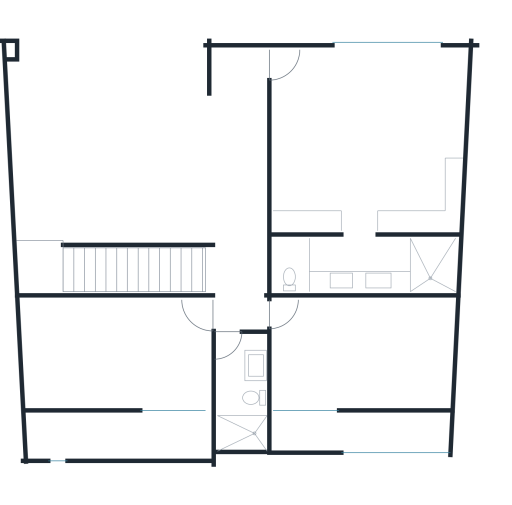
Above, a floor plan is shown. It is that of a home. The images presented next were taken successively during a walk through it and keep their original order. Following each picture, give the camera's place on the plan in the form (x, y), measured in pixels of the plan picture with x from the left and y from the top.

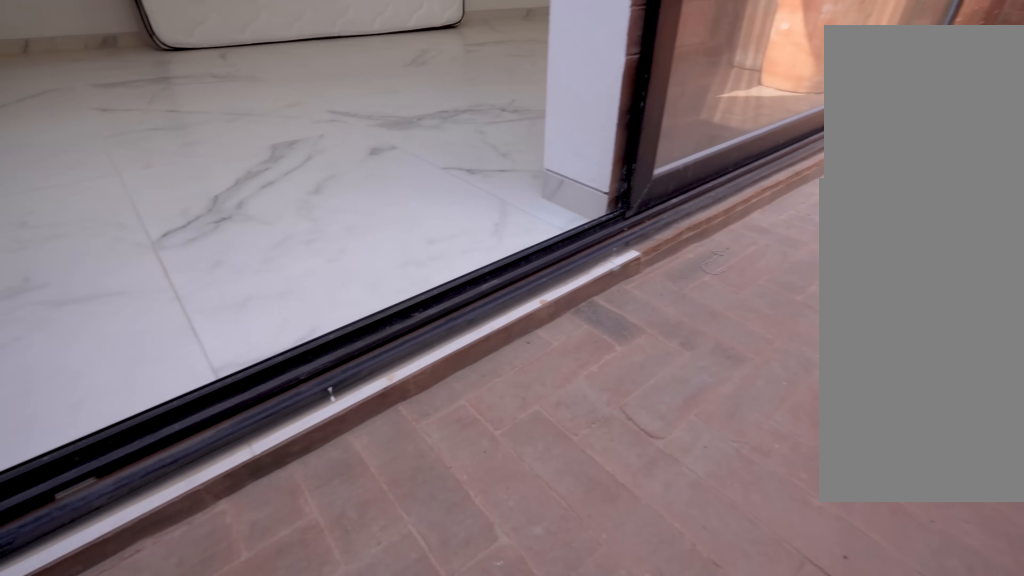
(341, 432)
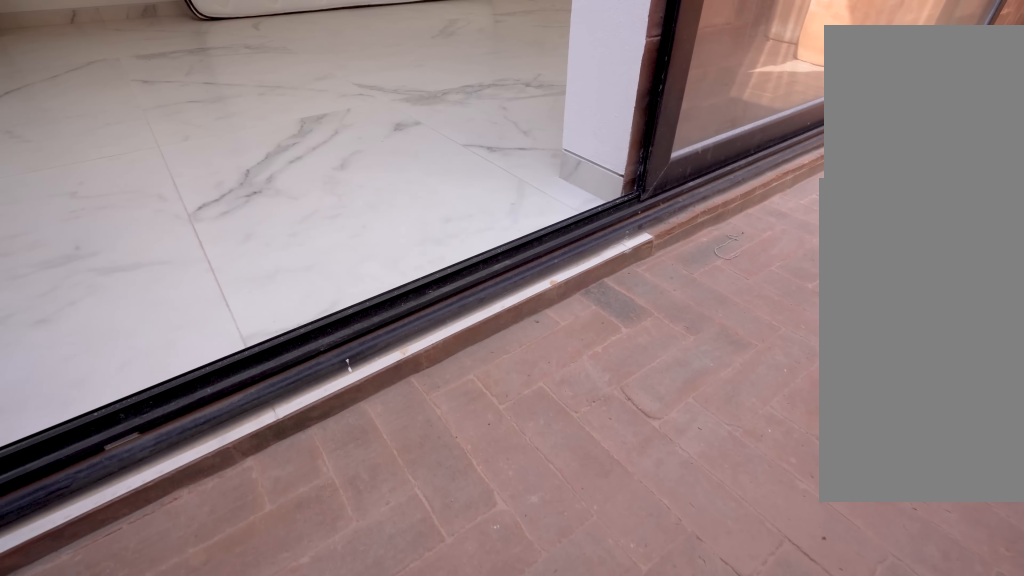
(341, 430)
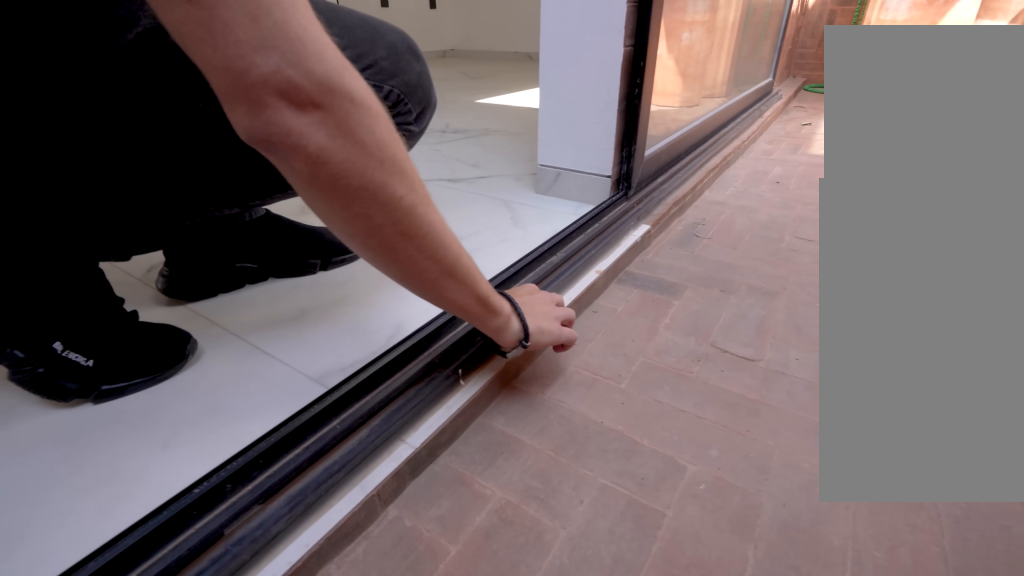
(341, 430)
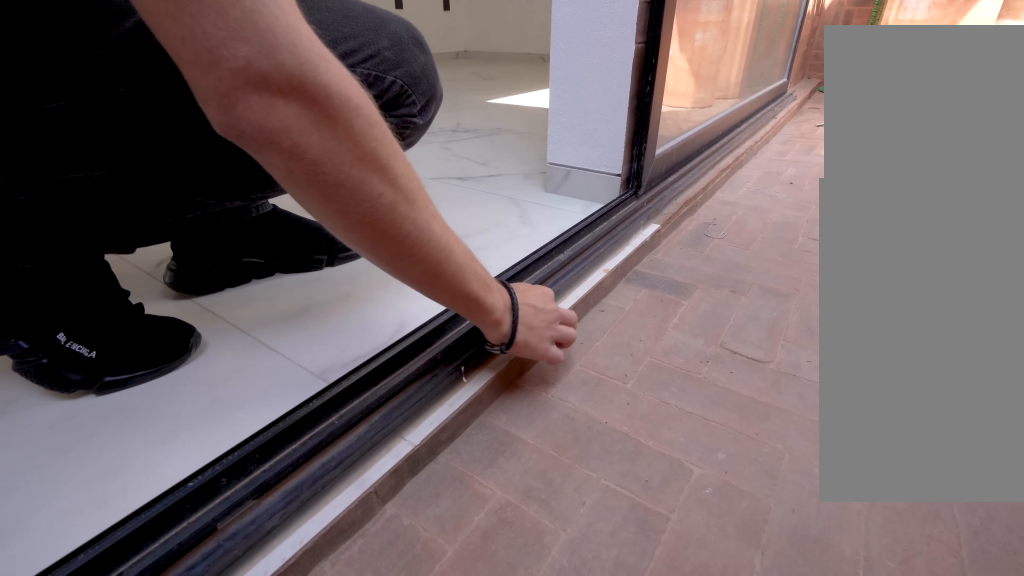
(341, 430)
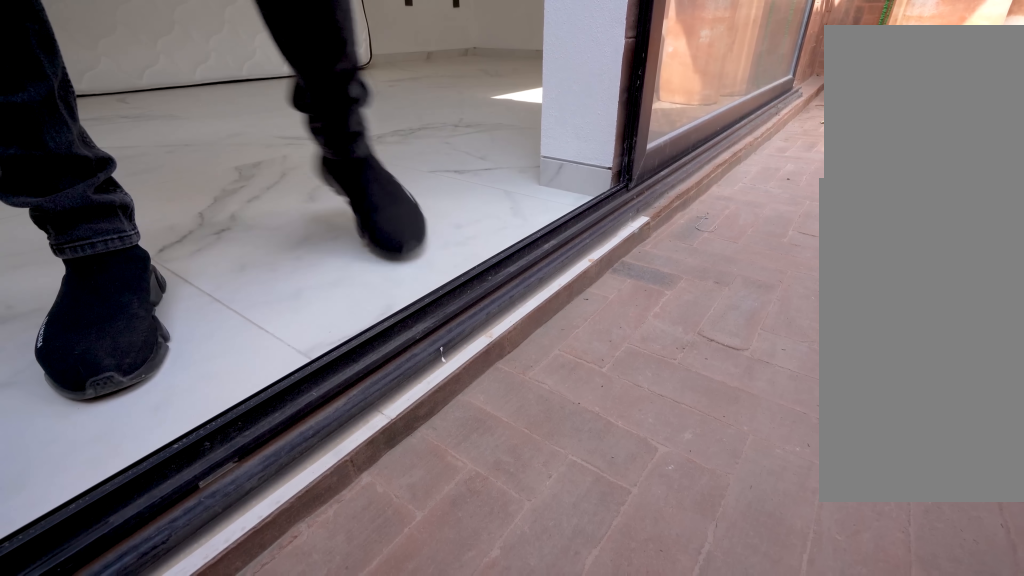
(325, 429)
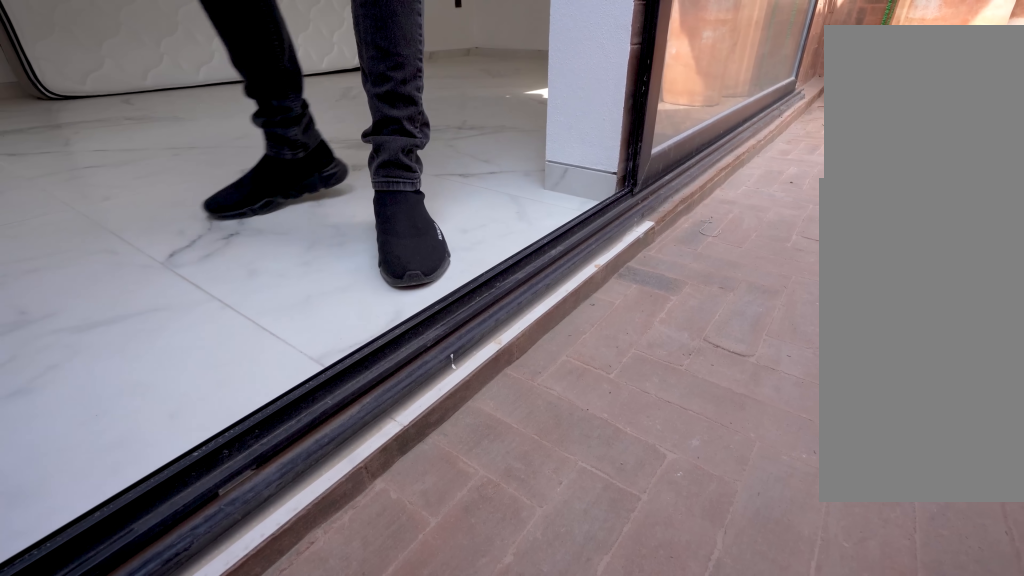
(322, 430)
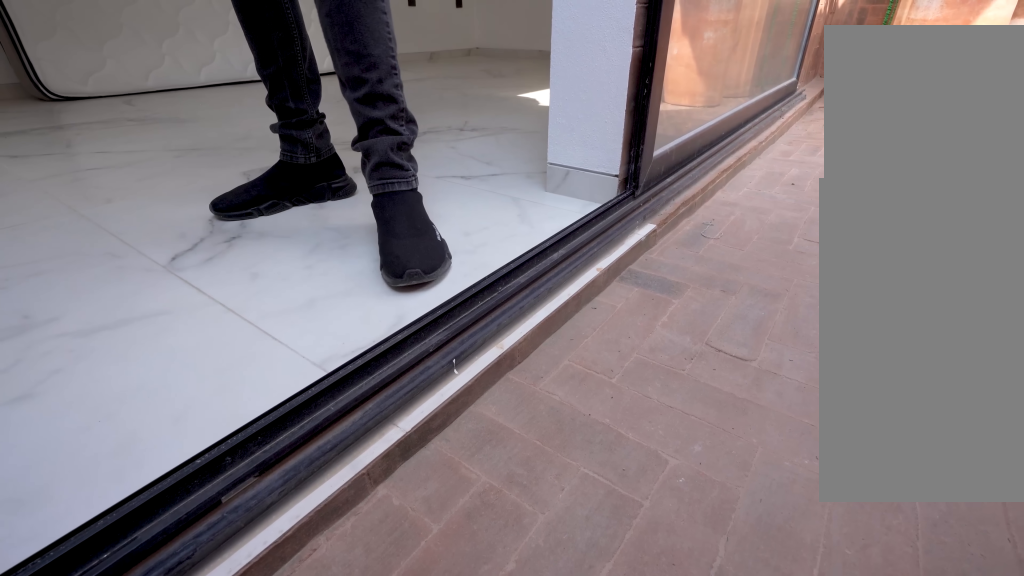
(322, 429)
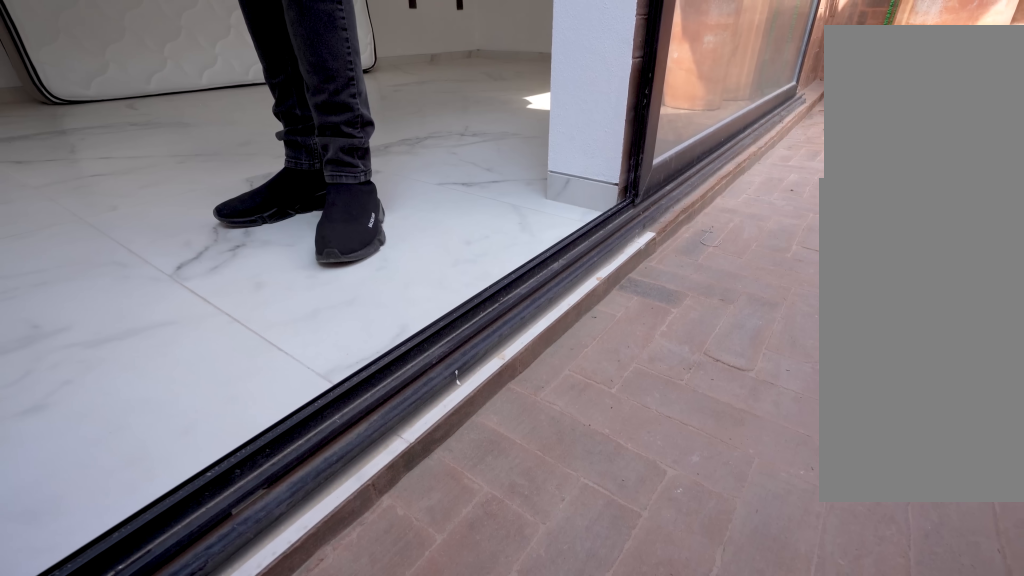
(322, 430)
